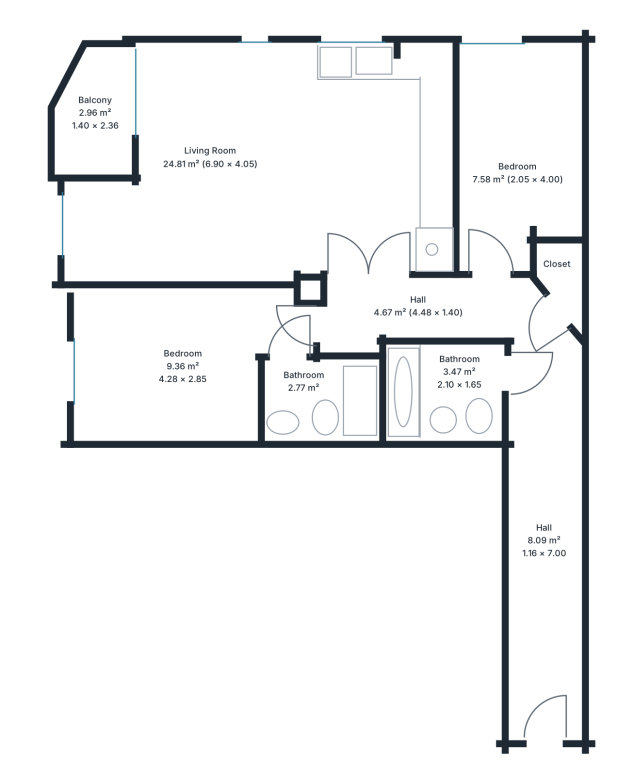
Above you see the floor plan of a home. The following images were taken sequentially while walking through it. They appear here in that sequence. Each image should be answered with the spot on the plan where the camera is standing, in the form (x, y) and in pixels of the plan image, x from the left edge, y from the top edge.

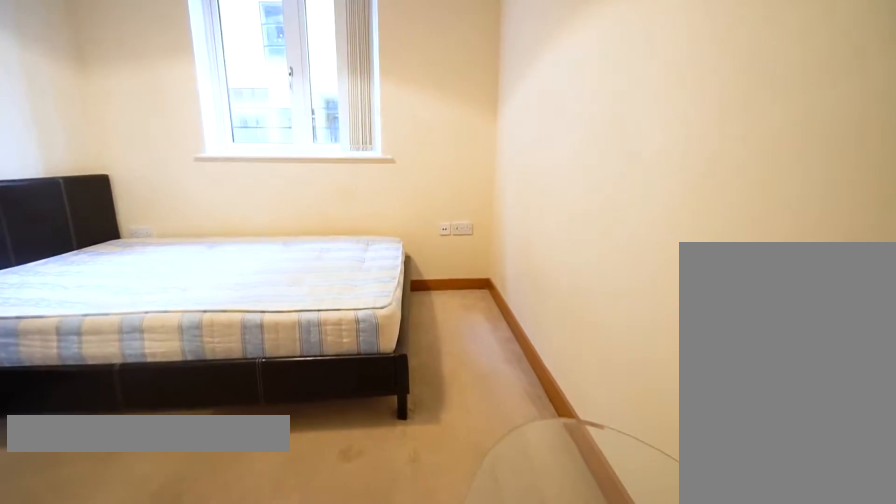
(190, 334)
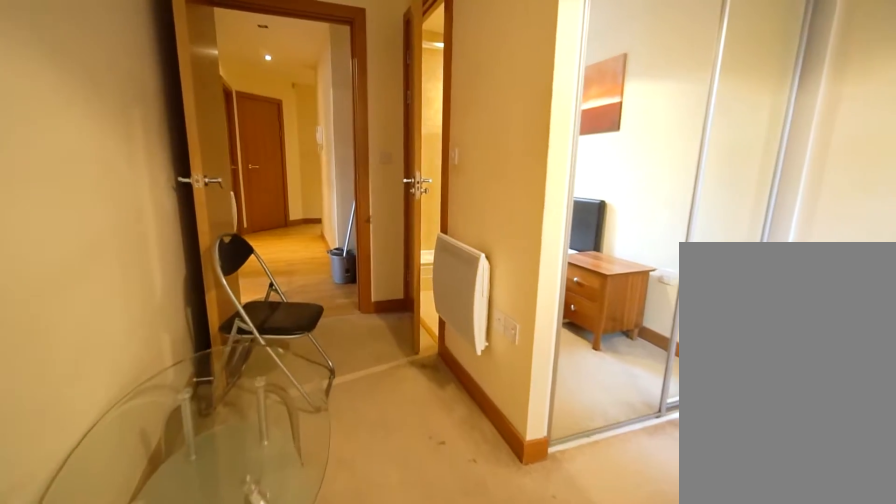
(144, 315)
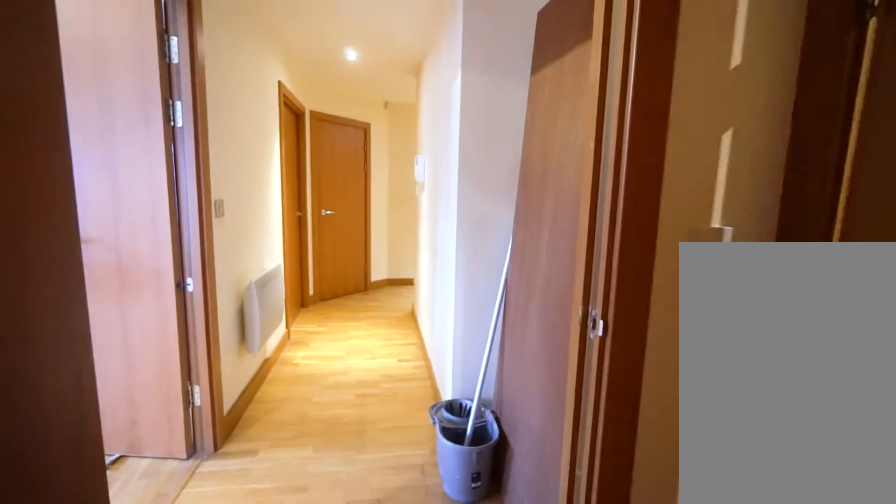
(291, 337)
